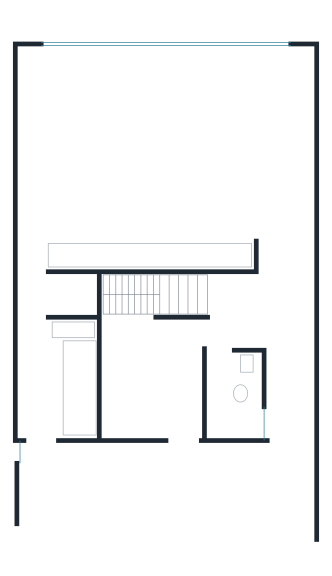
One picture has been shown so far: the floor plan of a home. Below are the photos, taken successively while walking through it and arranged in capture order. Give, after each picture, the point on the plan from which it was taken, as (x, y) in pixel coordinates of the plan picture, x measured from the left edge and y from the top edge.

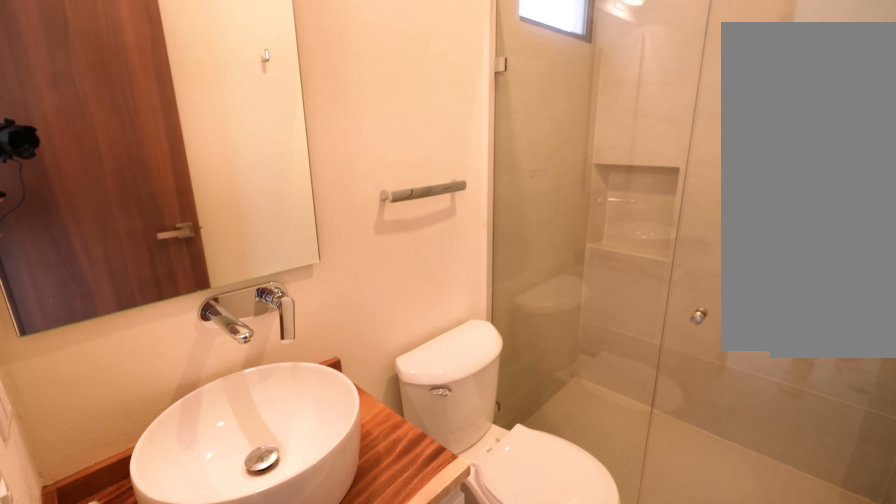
(222, 354)
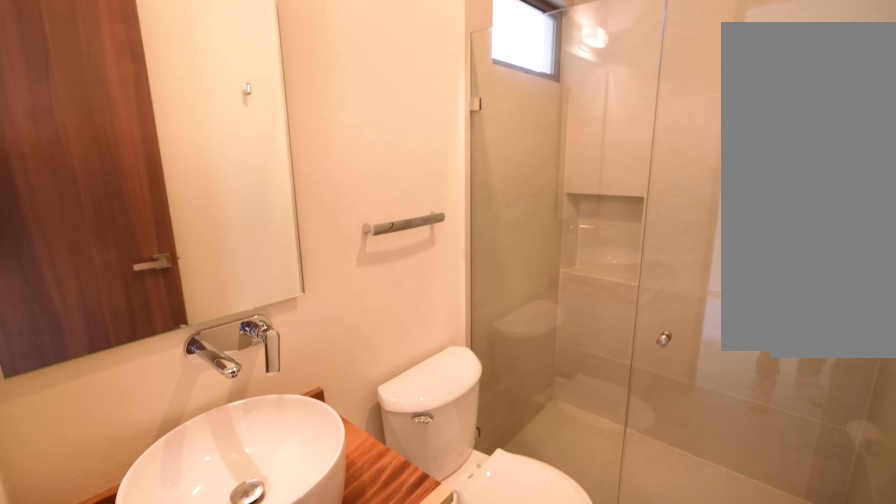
(222, 354)
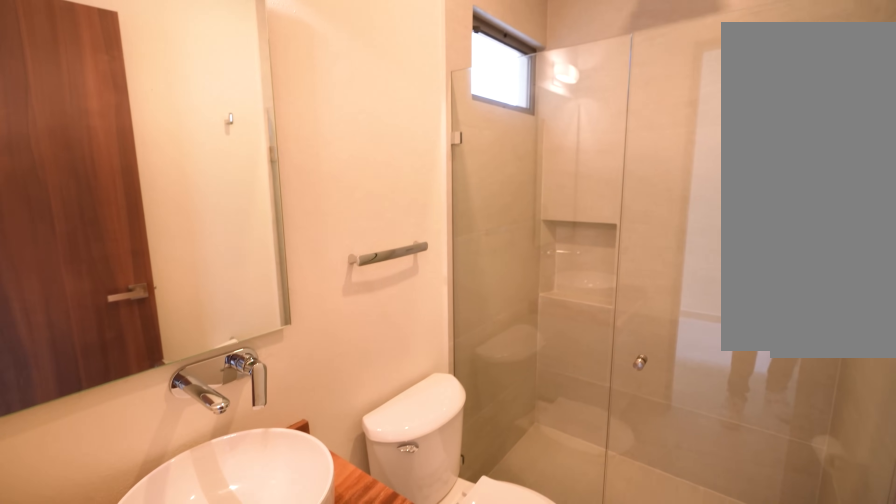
(221, 354)
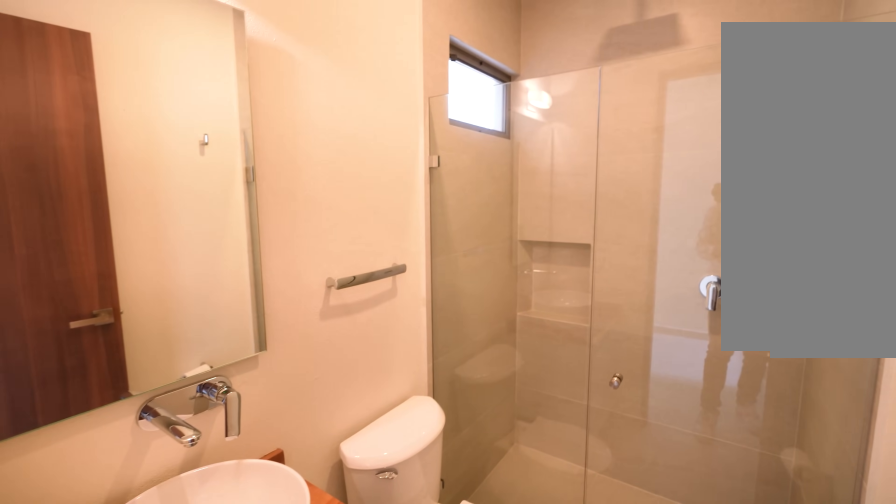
(221, 355)
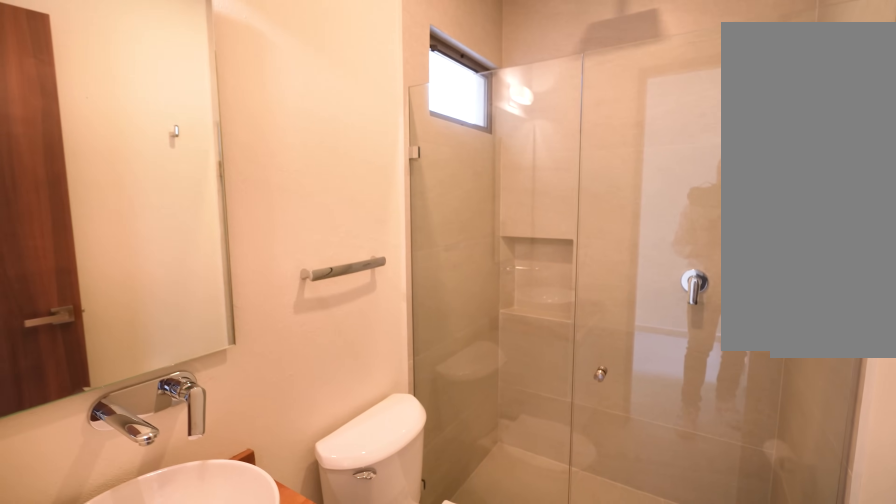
(221, 354)
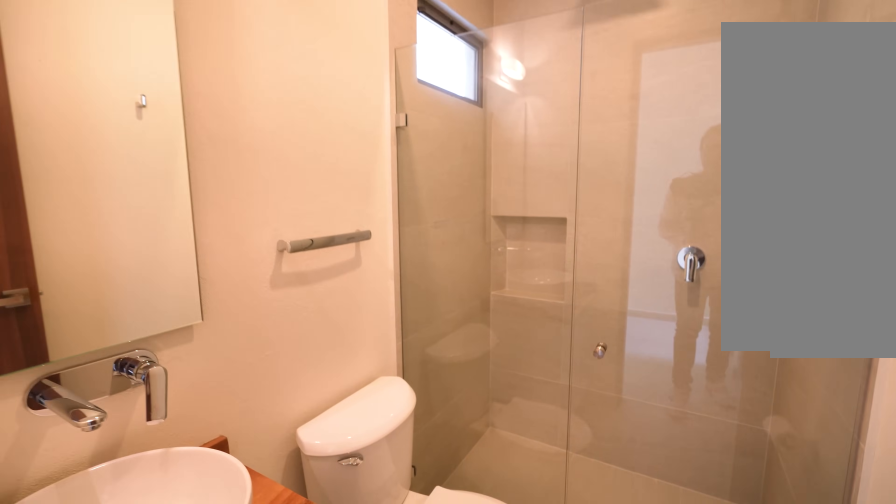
(221, 355)
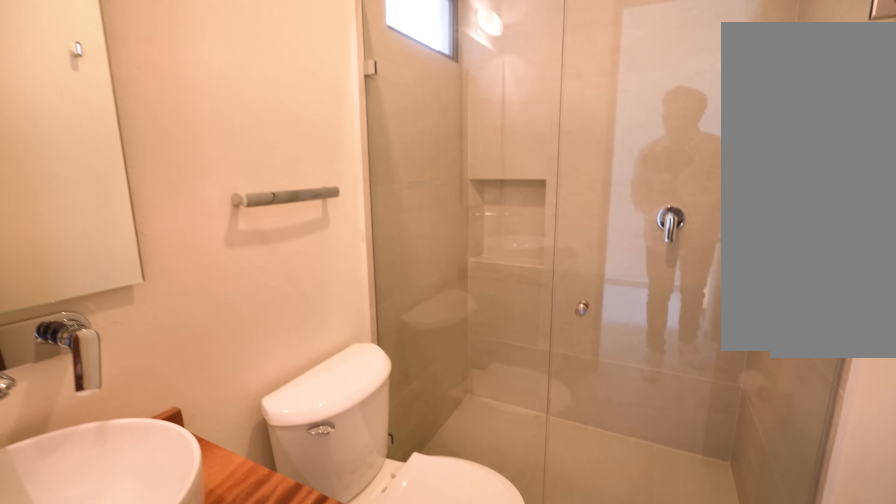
(221, 355)
